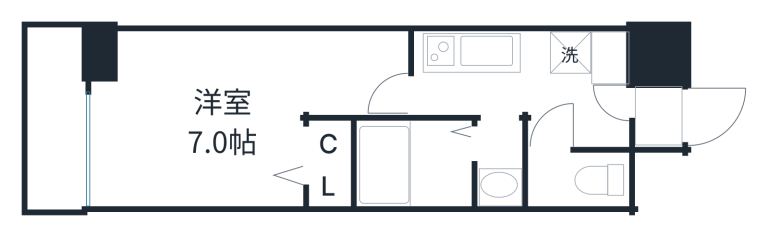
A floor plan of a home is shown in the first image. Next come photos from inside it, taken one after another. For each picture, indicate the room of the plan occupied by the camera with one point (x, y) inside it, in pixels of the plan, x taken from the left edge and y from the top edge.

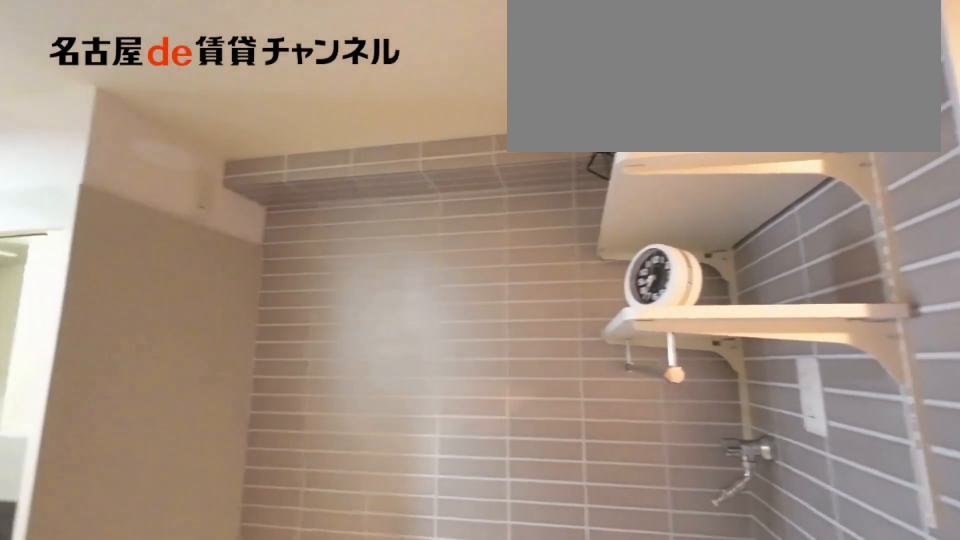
(563, 55)
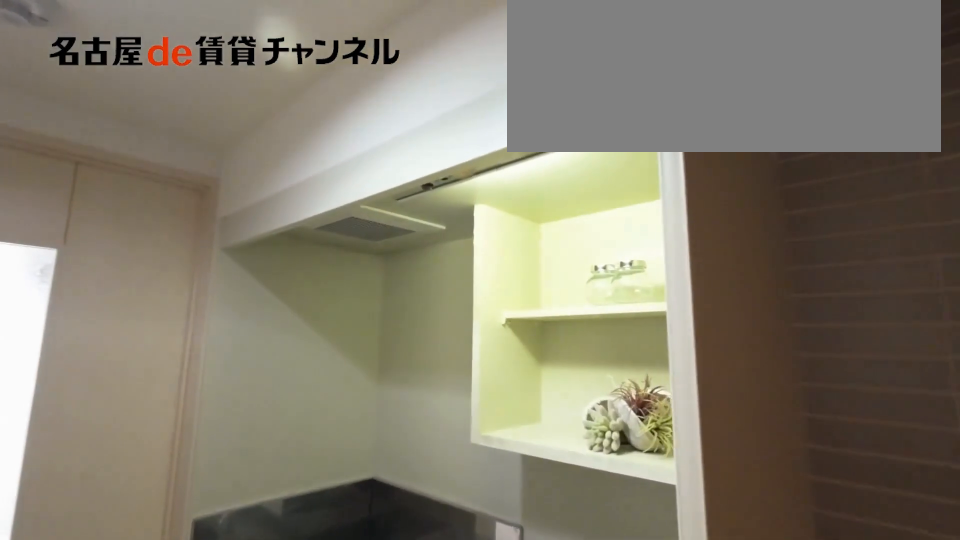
(563, 55)
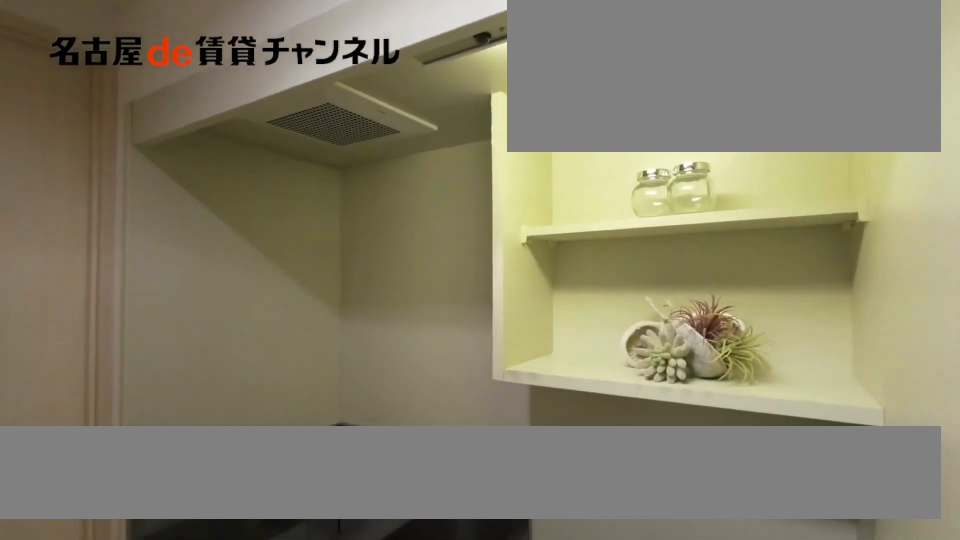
(481, 52)
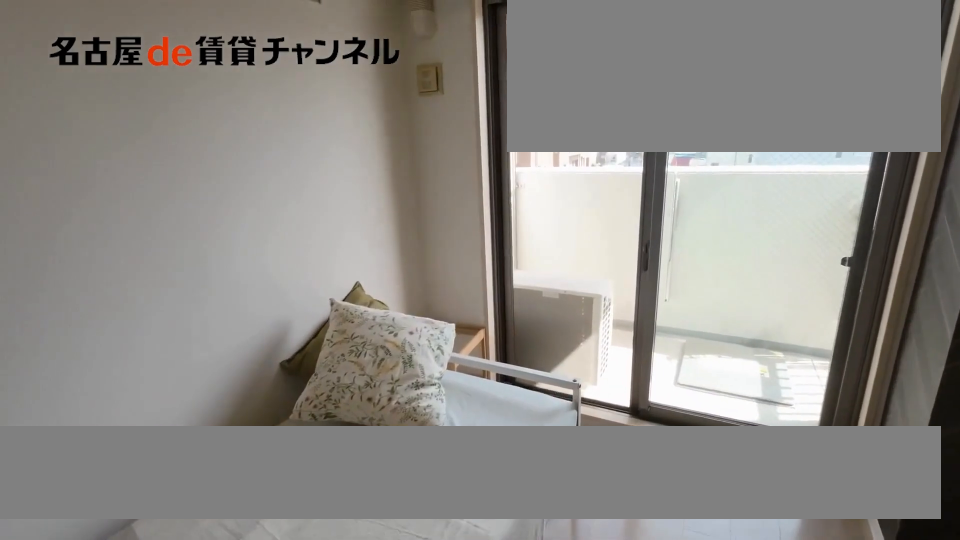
(227, 109)
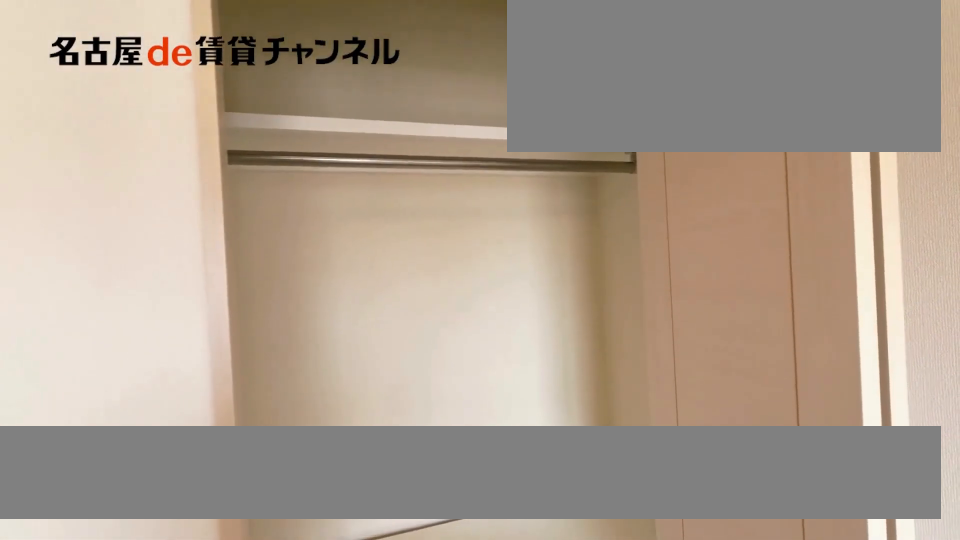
(327, 164)
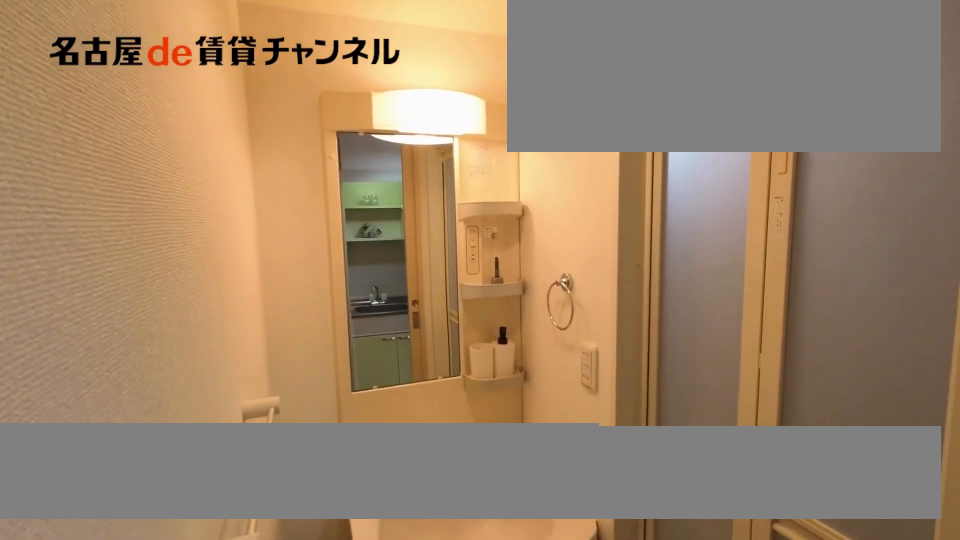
(508, 163)
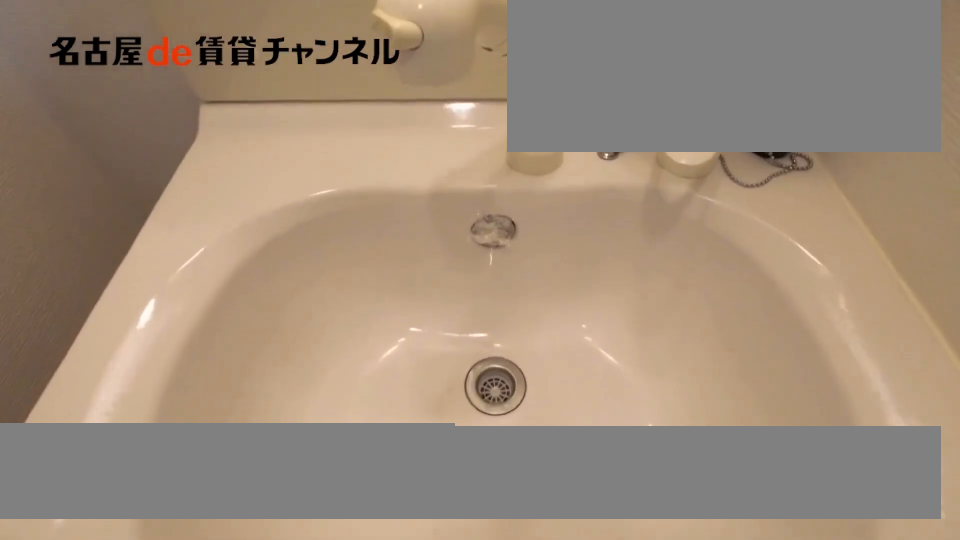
(508, 163)
